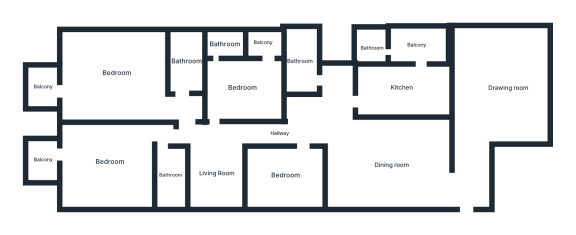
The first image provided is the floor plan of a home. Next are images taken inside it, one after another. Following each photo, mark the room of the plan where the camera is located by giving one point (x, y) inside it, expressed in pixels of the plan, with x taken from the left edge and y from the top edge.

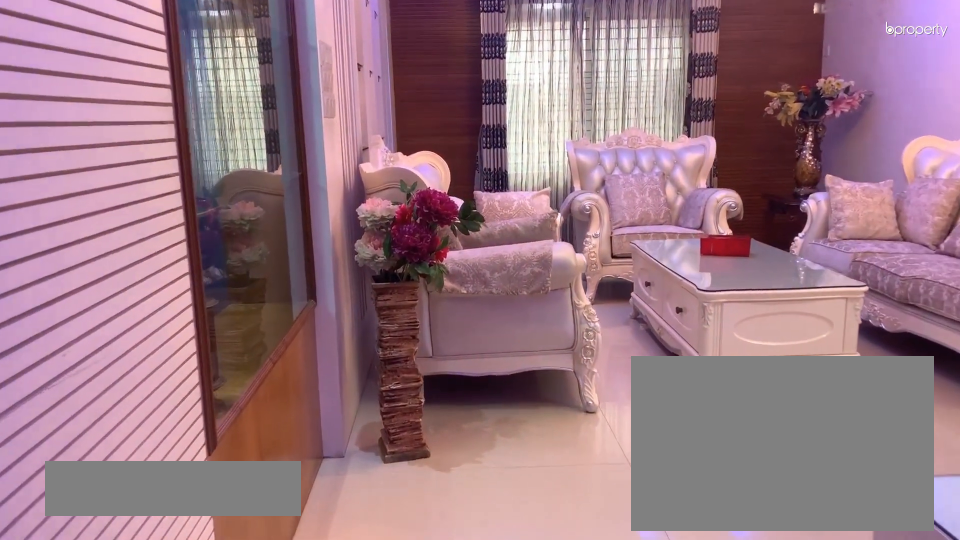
(469, 166)
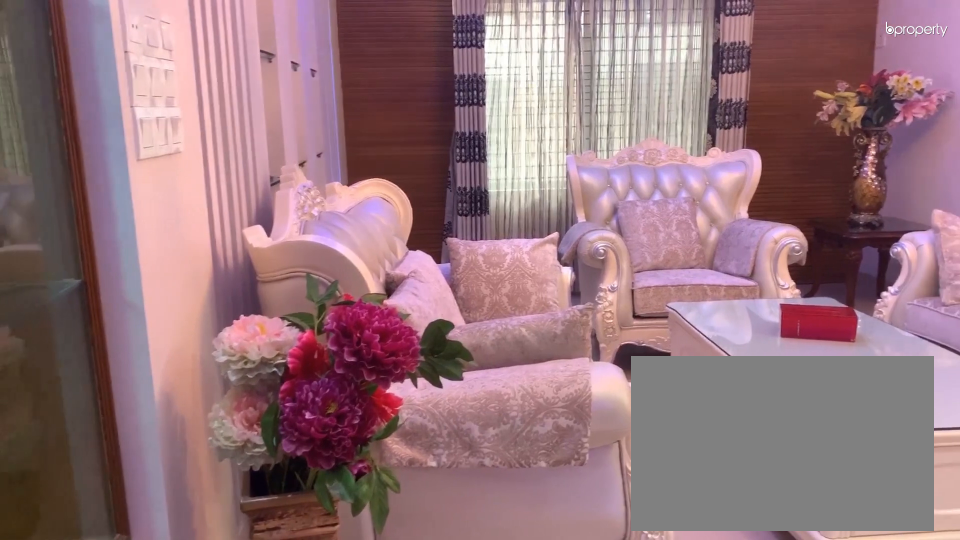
(507, 90)
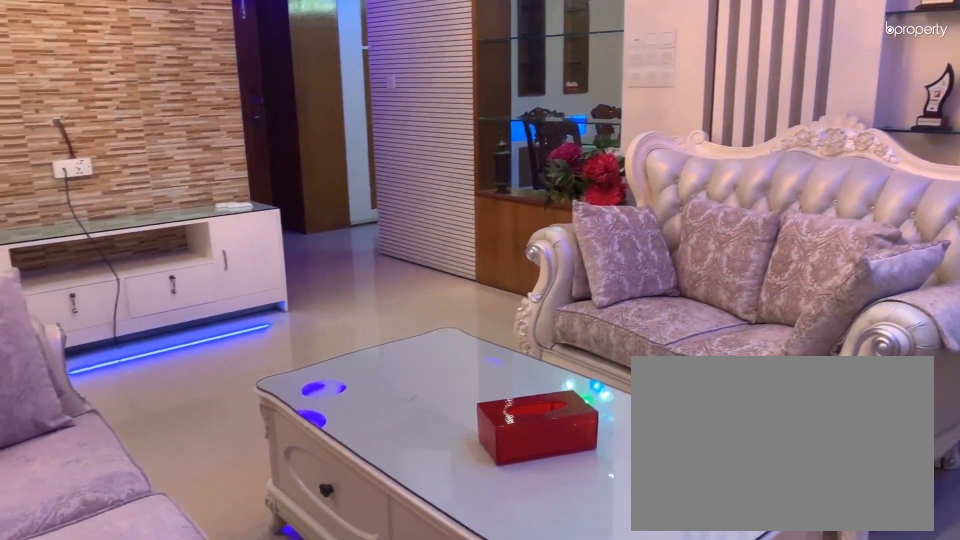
(507, 88)
